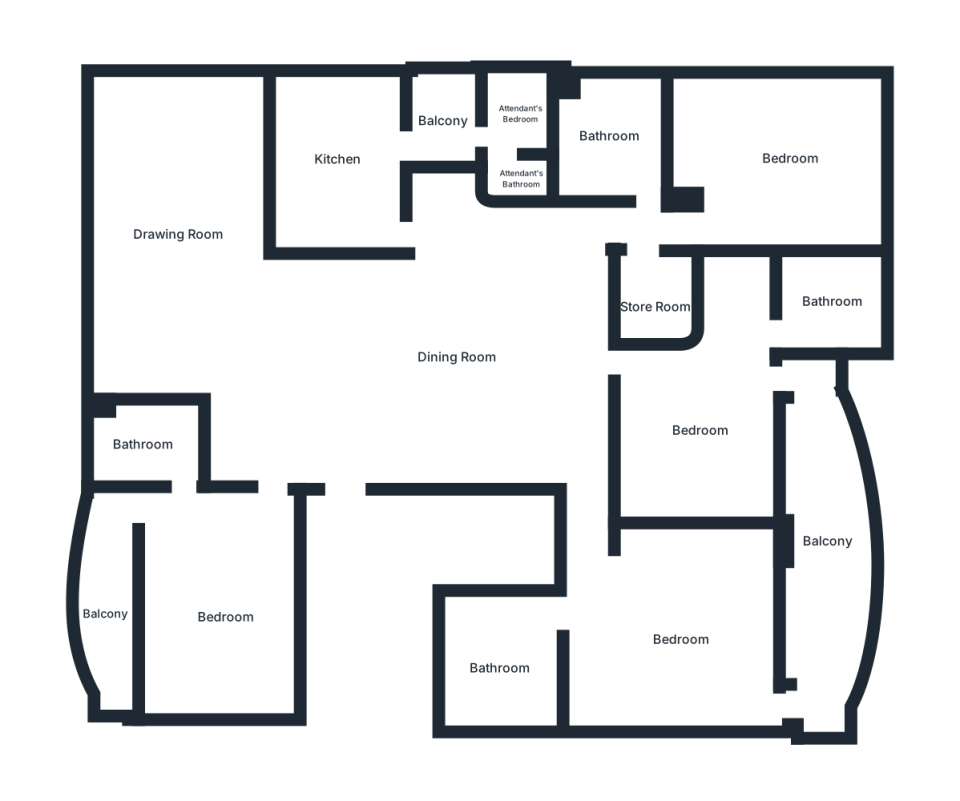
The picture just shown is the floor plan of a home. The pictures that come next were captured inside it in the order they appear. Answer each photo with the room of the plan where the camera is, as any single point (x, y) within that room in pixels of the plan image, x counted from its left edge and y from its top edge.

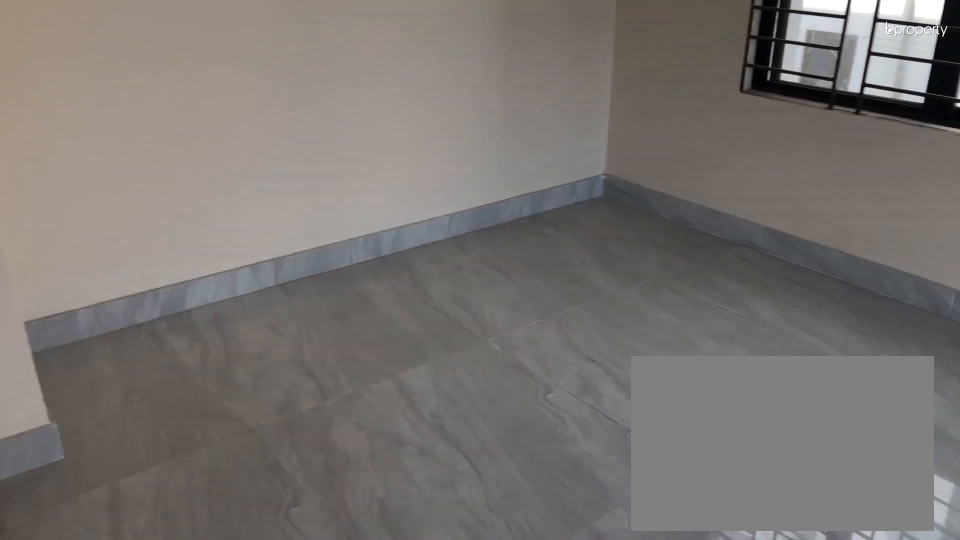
(776, 165)
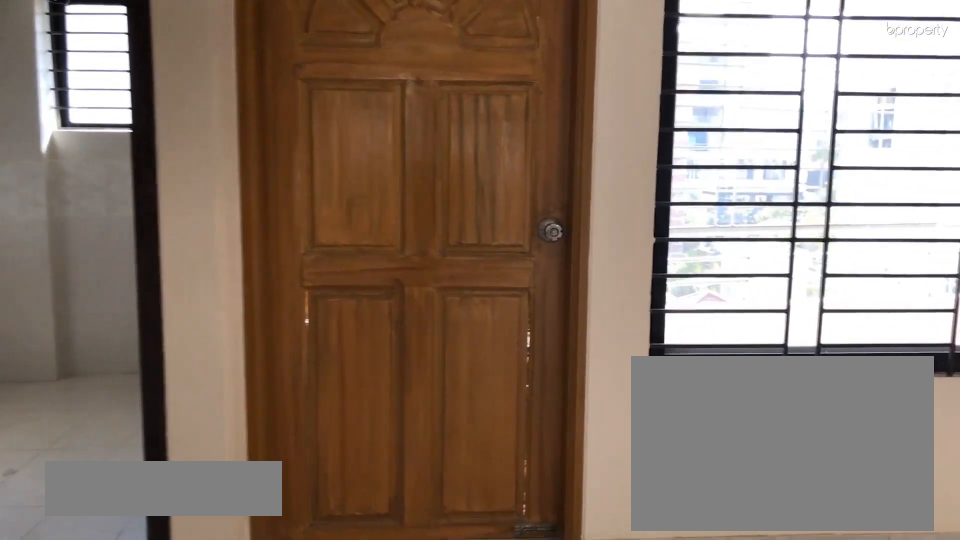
(695, 433)
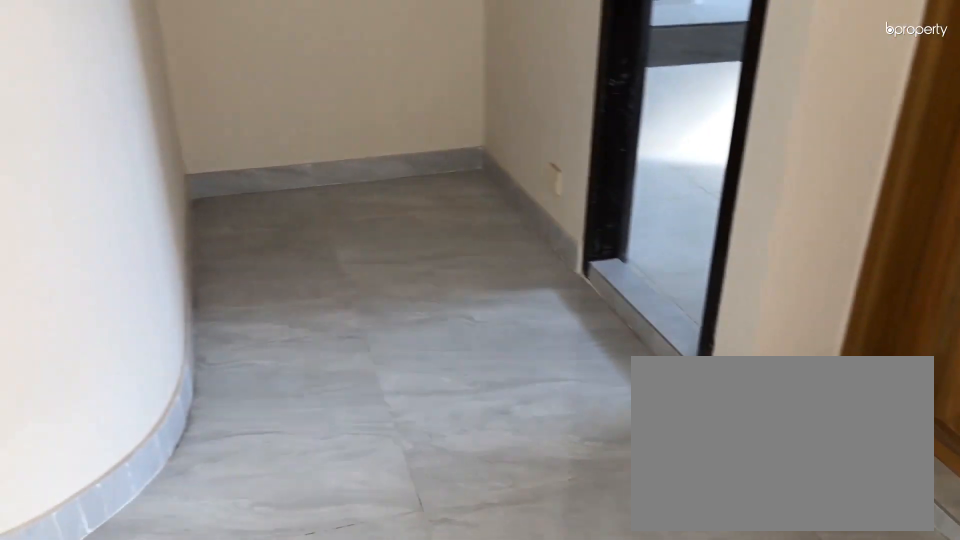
(695, 433)
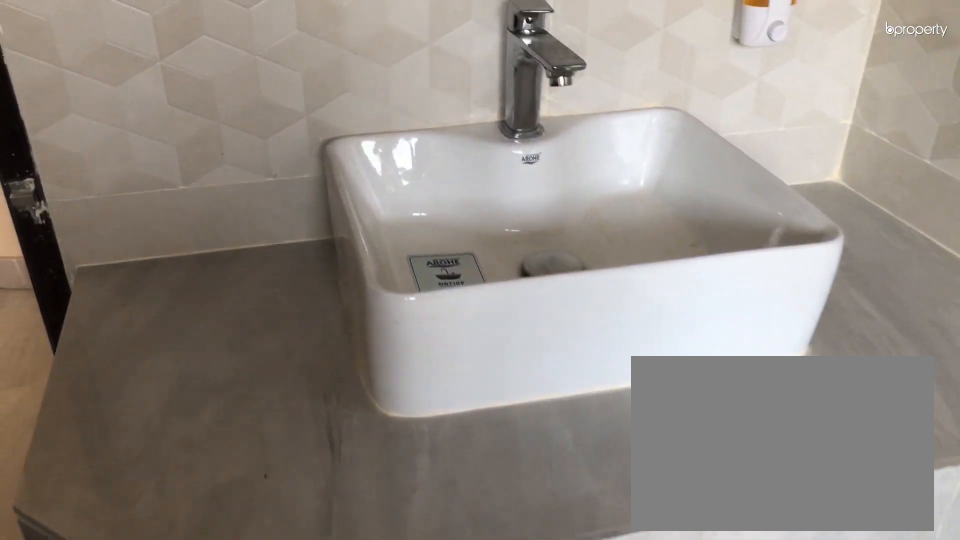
(824, 302)
